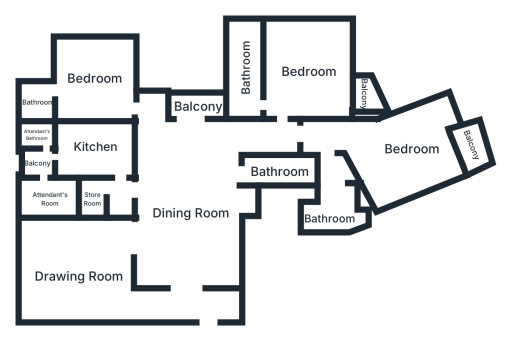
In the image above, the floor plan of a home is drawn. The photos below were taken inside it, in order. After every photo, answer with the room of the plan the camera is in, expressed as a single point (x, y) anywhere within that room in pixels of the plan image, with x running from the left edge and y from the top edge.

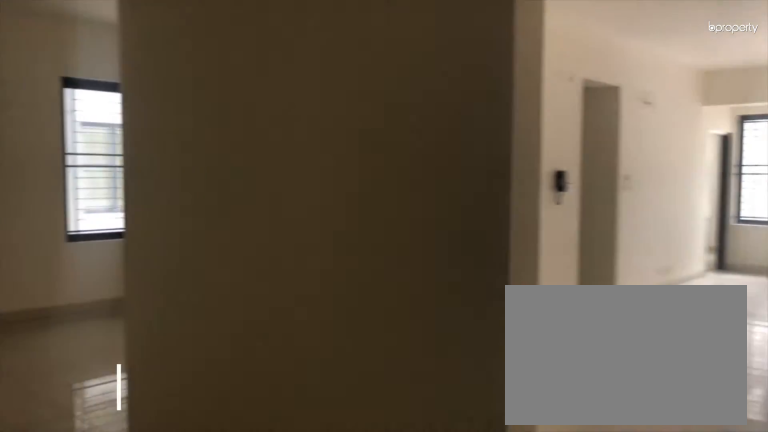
(208, 305)
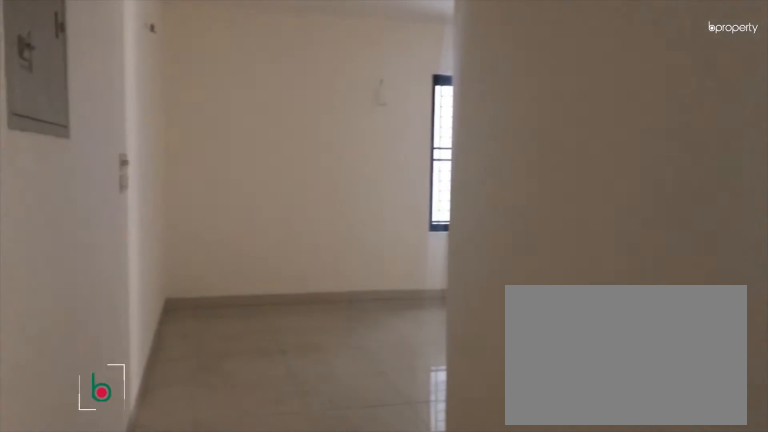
(81, 282)
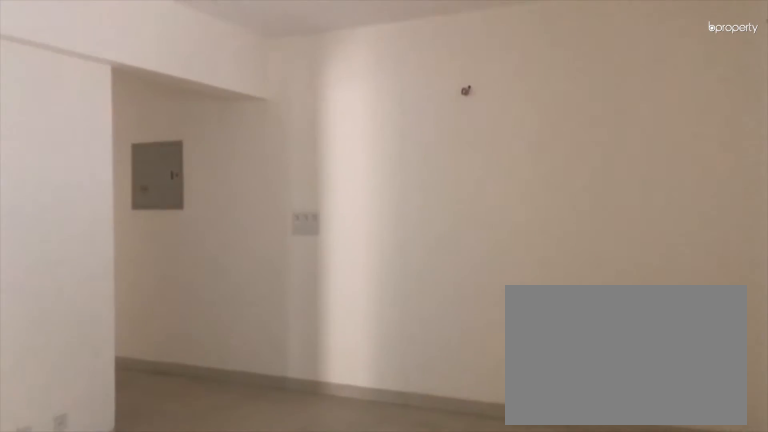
(81, 282)
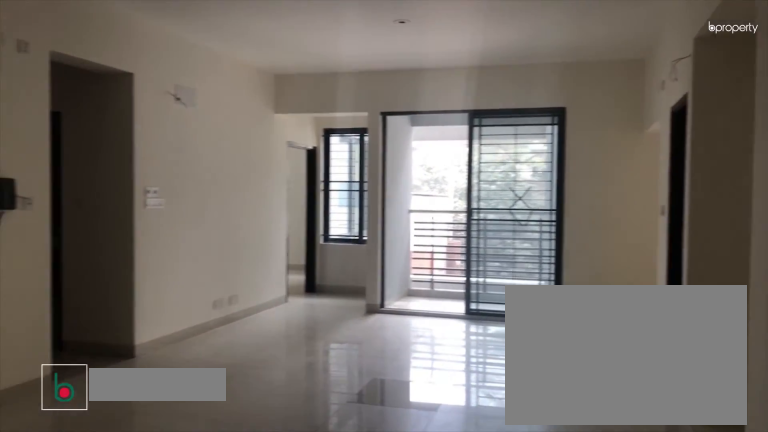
(191, 214)
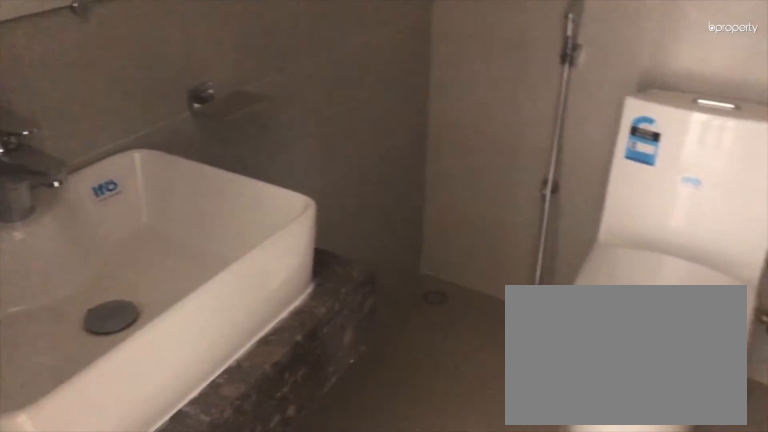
(279, 172)
